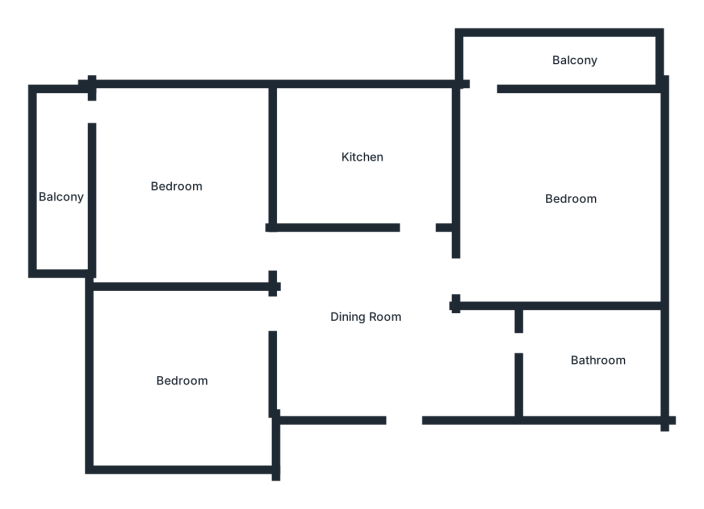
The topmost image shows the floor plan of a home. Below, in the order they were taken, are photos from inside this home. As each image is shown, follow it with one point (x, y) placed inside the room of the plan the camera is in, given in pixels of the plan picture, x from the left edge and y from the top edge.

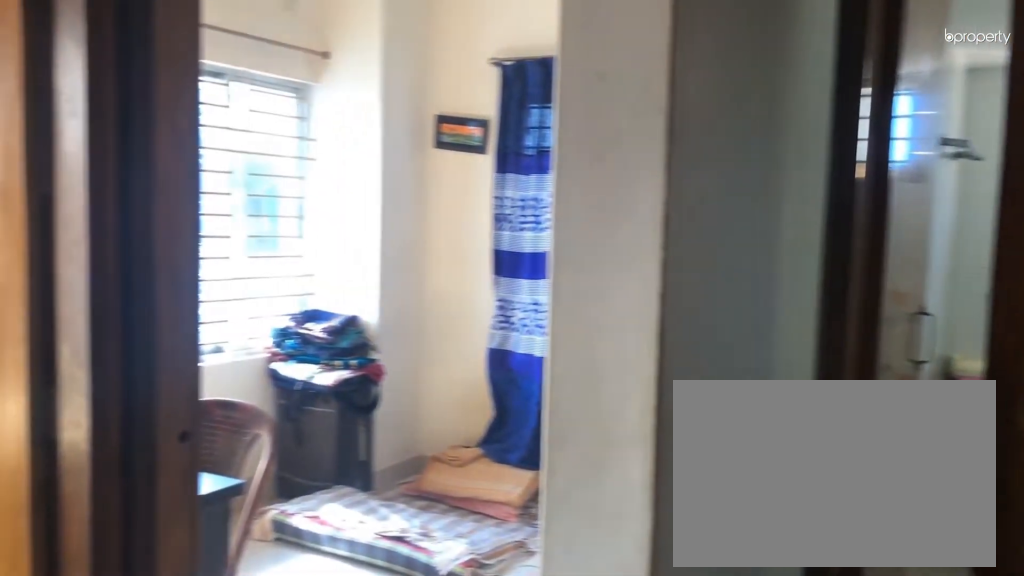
(365, 333)
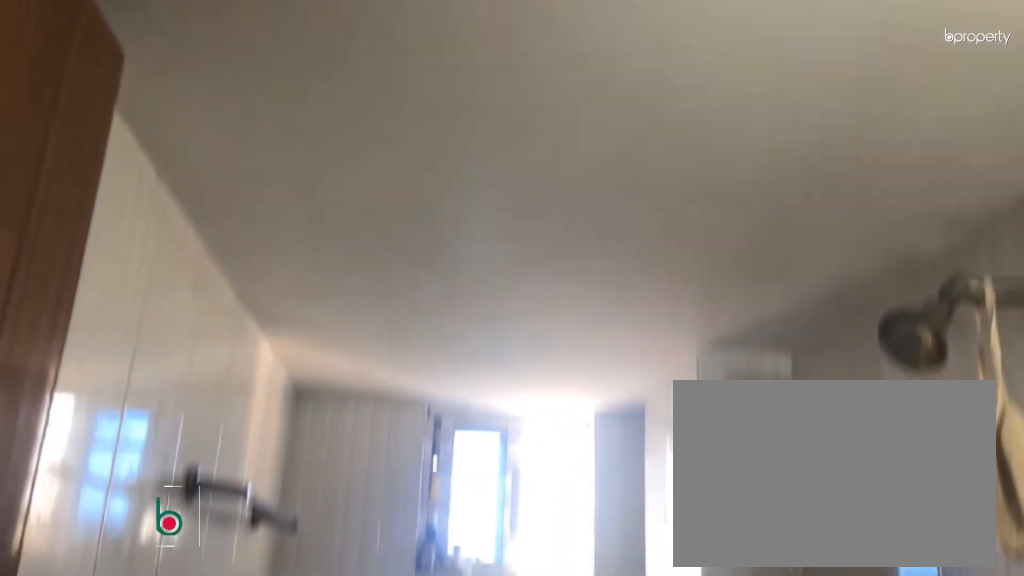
(586, 357)
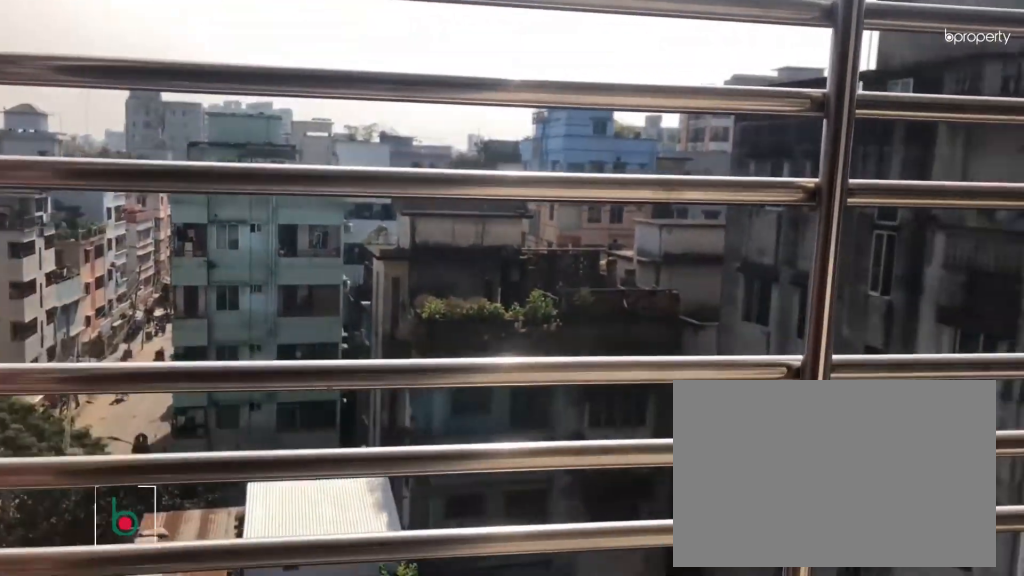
(569, 57)
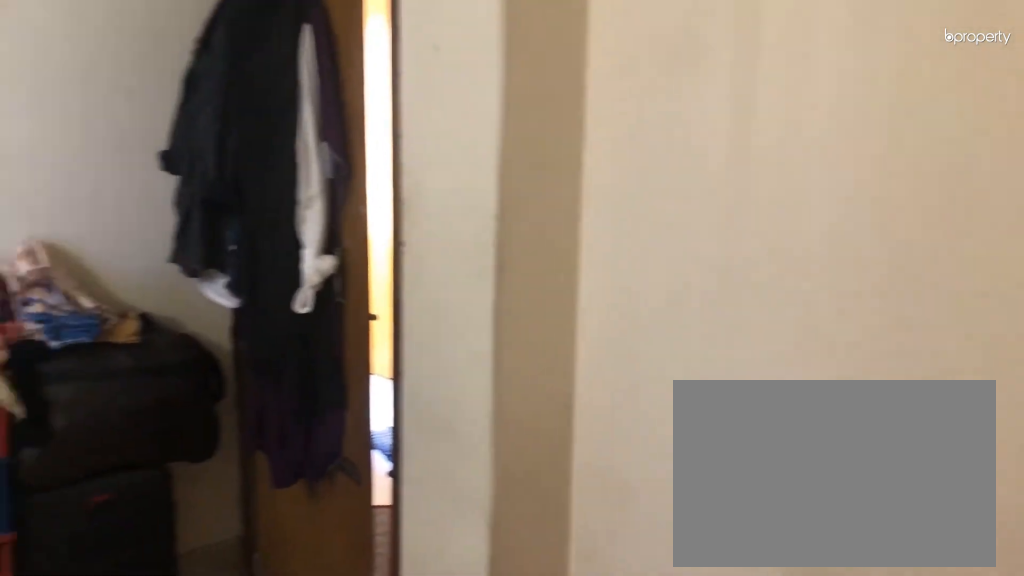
(181, 384)
